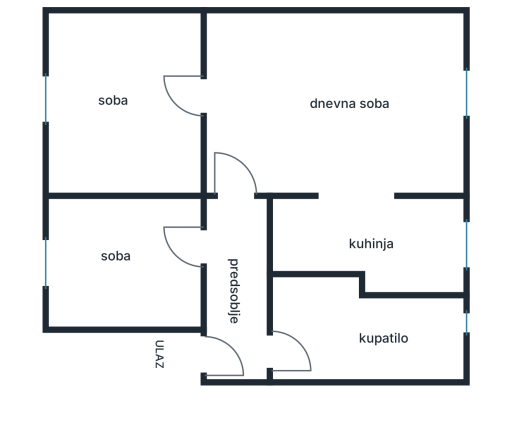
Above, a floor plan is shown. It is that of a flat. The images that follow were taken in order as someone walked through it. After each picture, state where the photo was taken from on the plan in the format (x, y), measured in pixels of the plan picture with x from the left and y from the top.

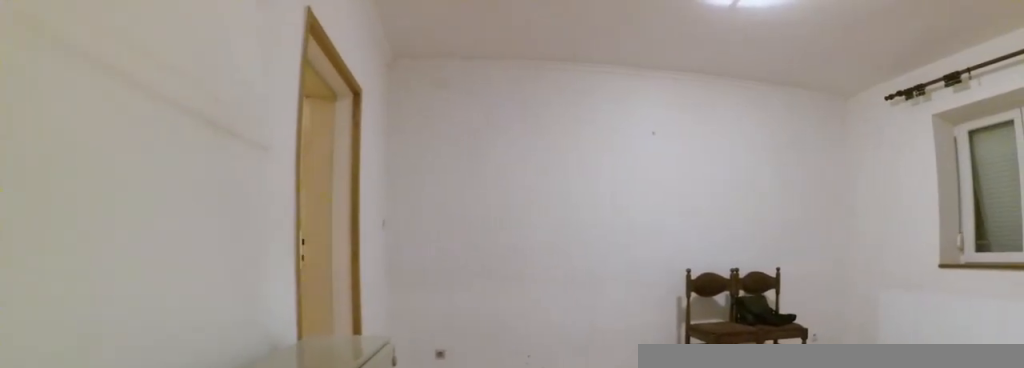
(239, 189)
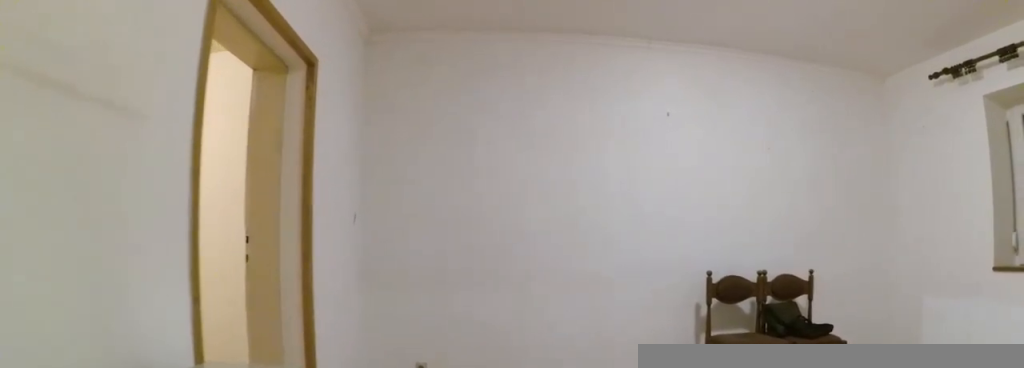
(239, 169)
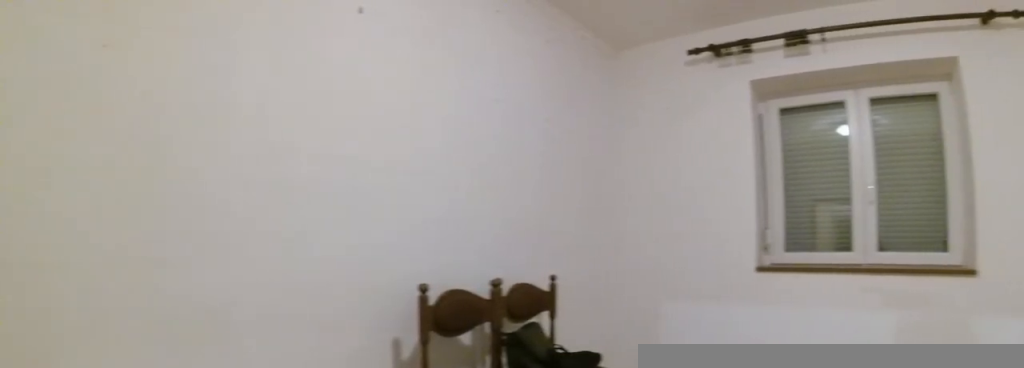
(229, 98)
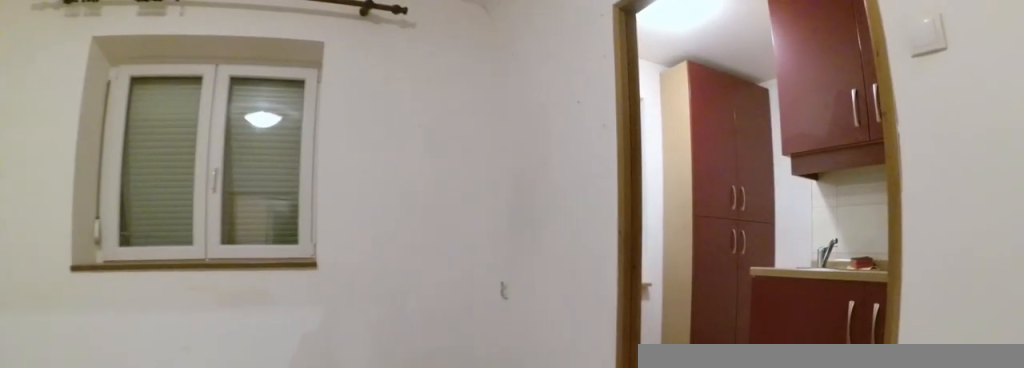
(263, 113)
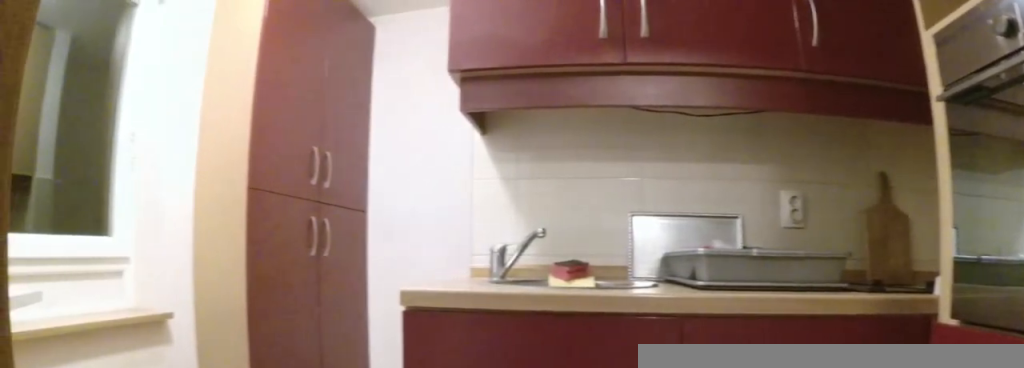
(342, 196)
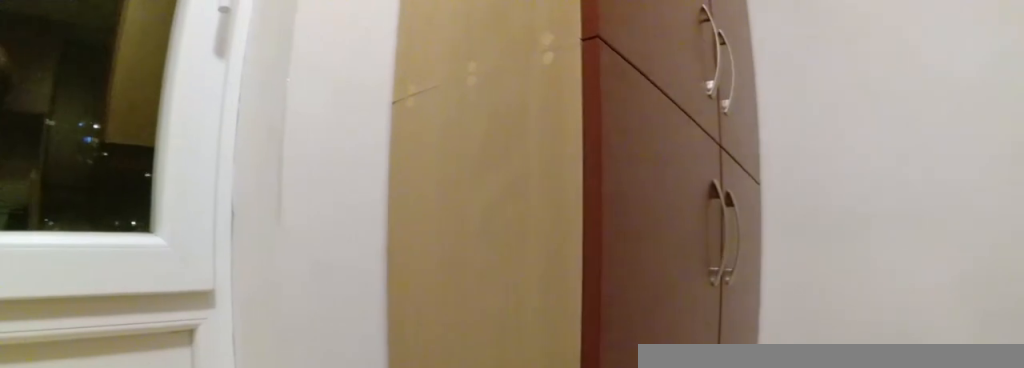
(439, 216)
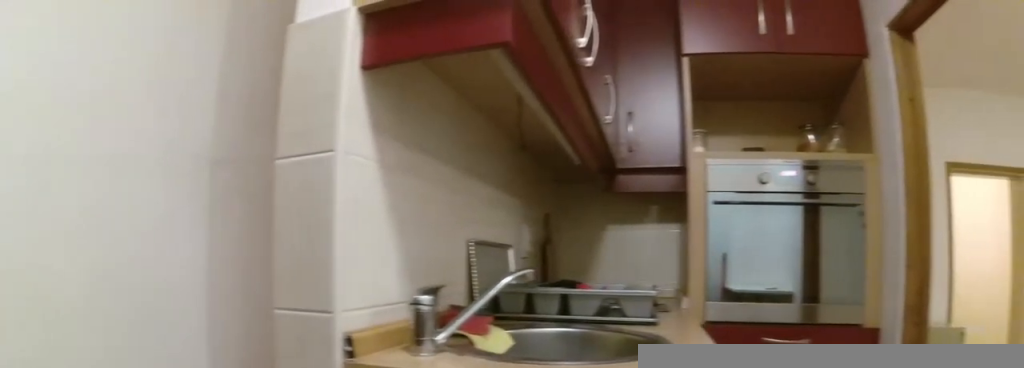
(462, 222)
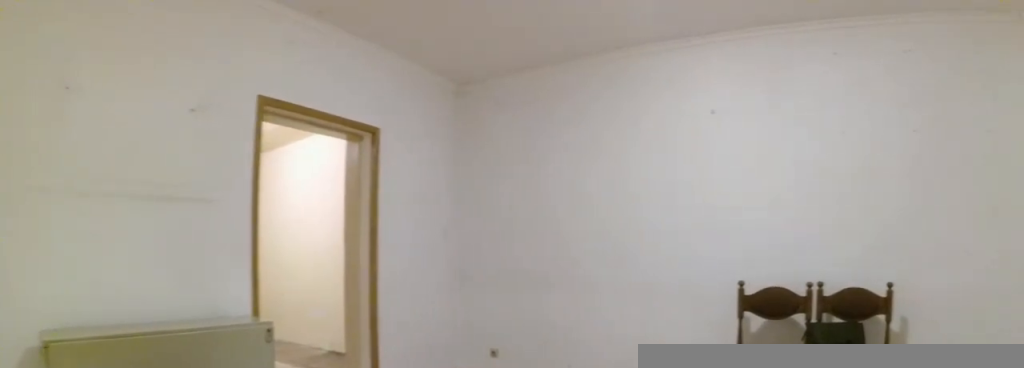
(376, 203)
